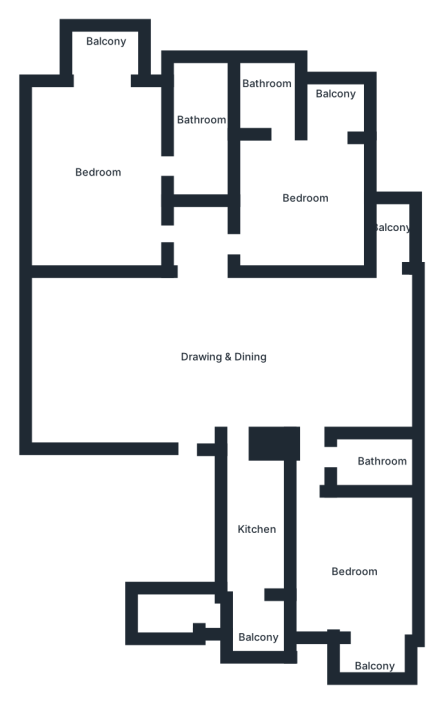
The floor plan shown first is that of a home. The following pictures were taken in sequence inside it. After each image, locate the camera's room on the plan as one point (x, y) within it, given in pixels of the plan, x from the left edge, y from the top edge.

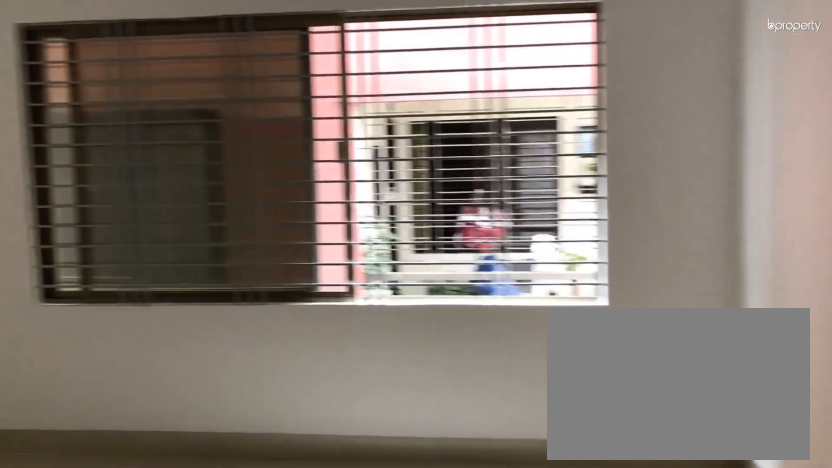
(159, 367)
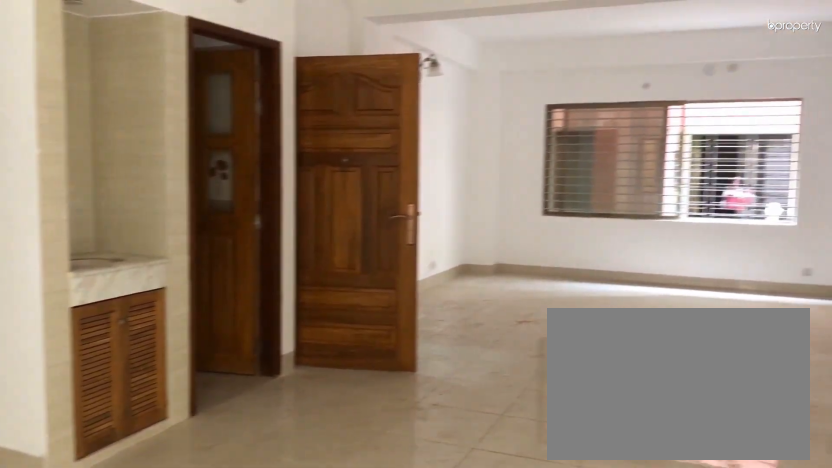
(252, 356)
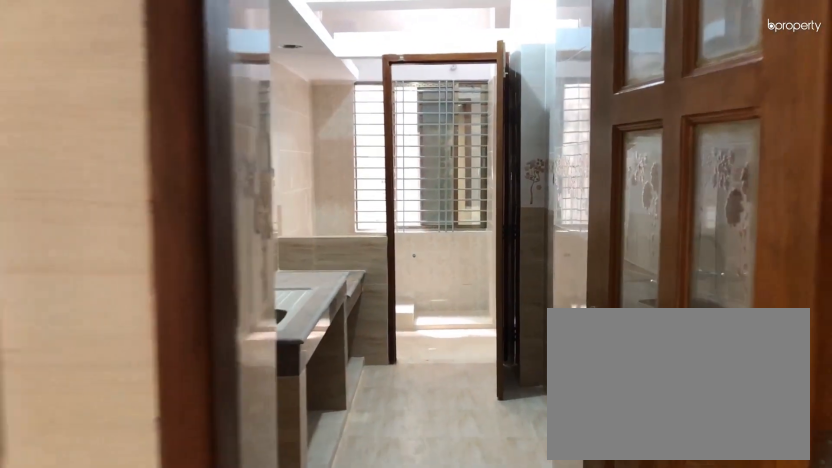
(241, 449)
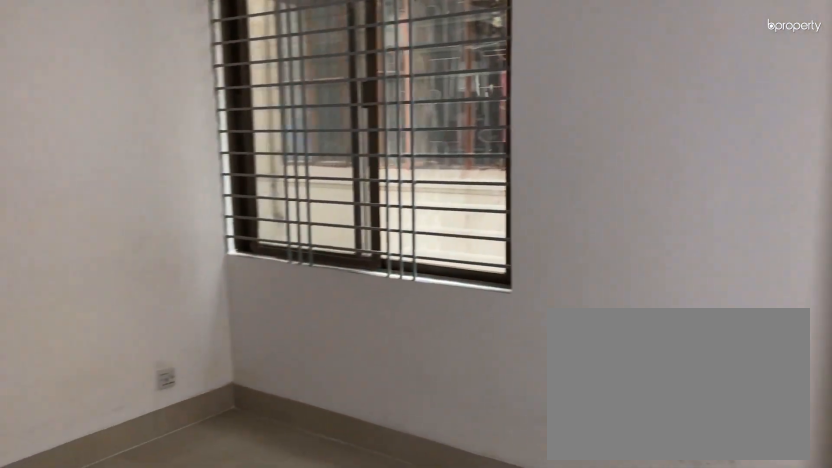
(361, 574)
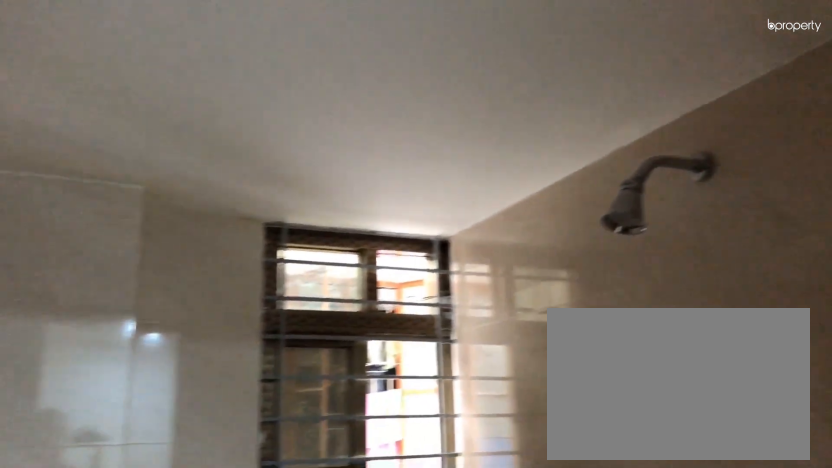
(366, 457)
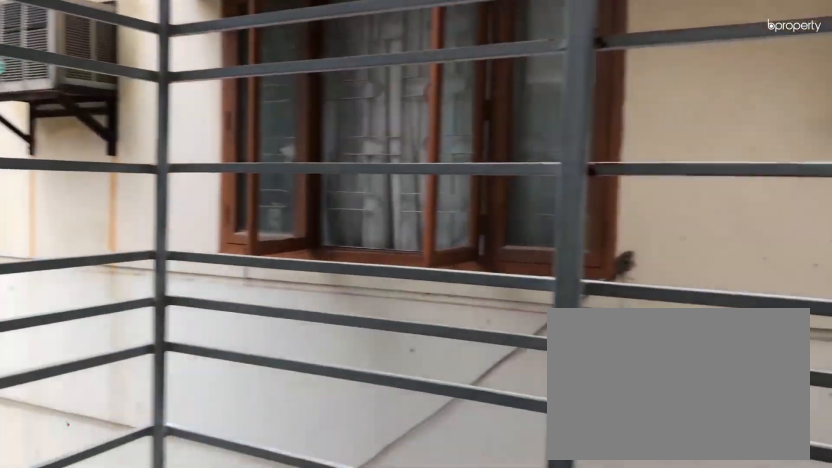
(389, 224)
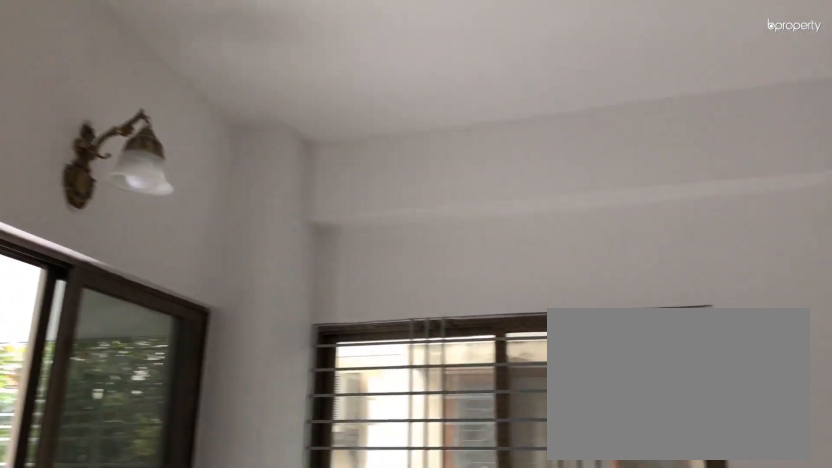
(297, 196)
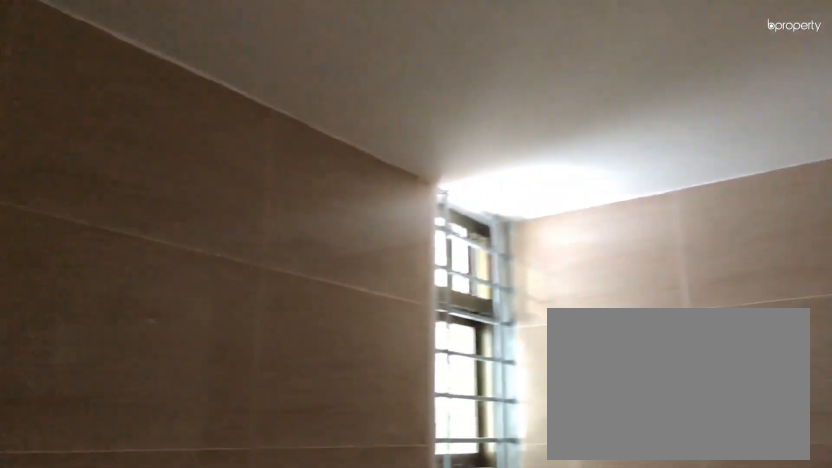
(265, 87)
